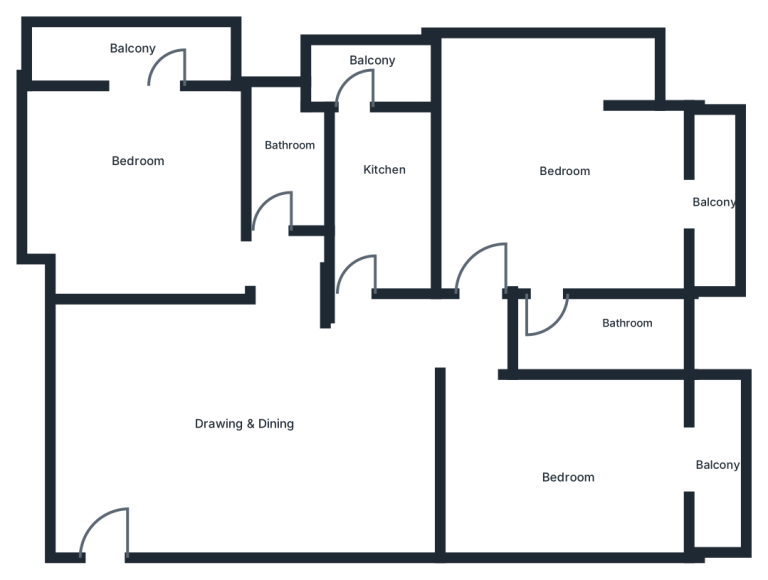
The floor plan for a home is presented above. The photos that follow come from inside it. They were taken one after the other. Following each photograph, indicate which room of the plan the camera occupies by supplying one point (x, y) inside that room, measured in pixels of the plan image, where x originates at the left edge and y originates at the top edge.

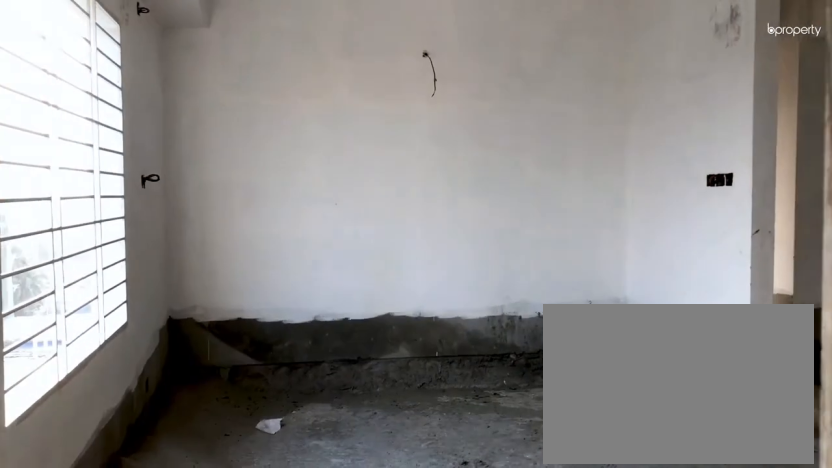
(157, 493)
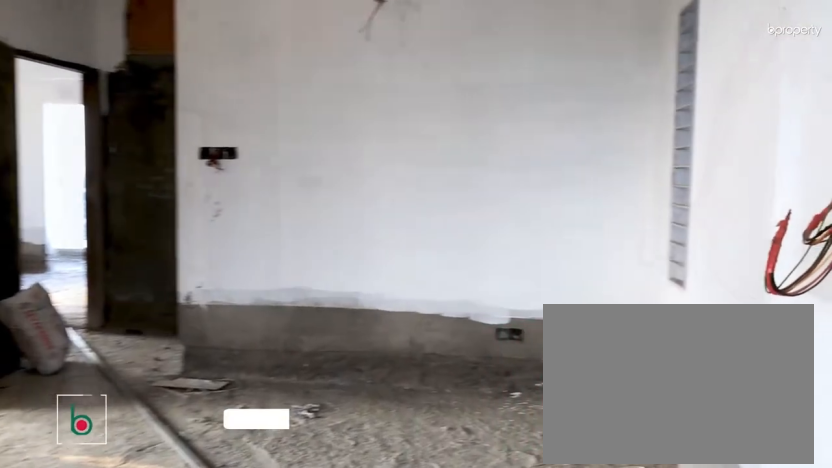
(244, 411)
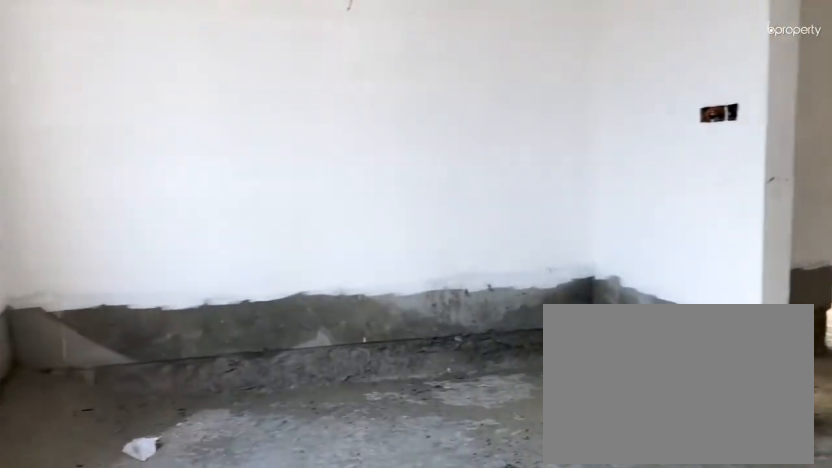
(244, 411)
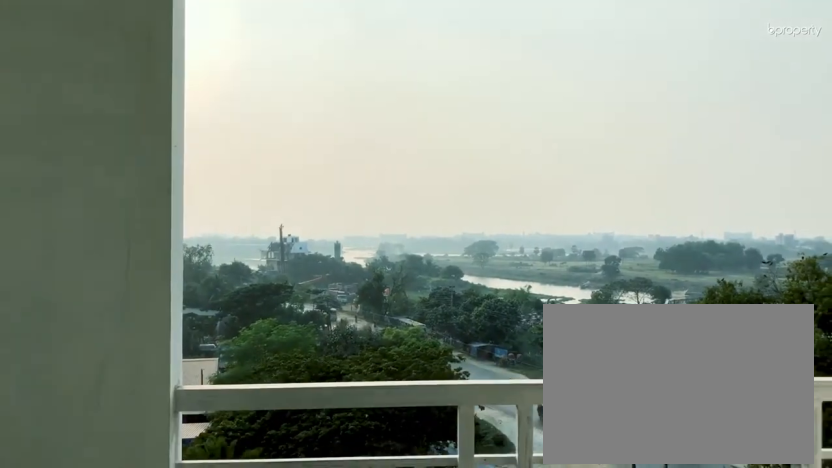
(141, 35)
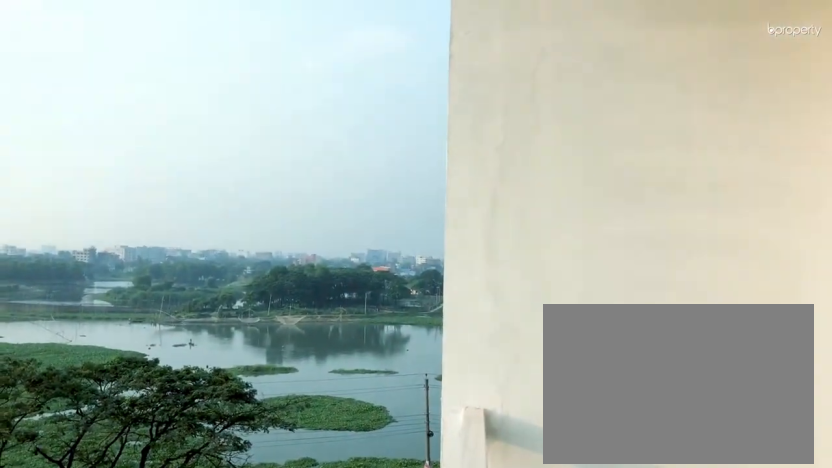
(141, 35)
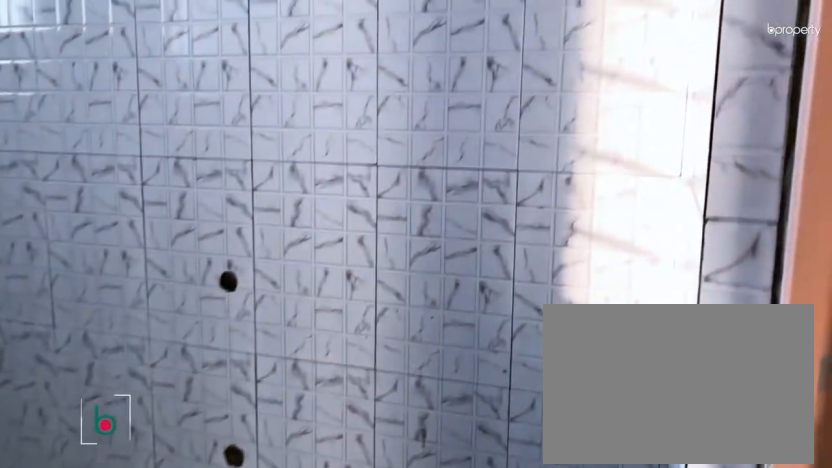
(283, 138)
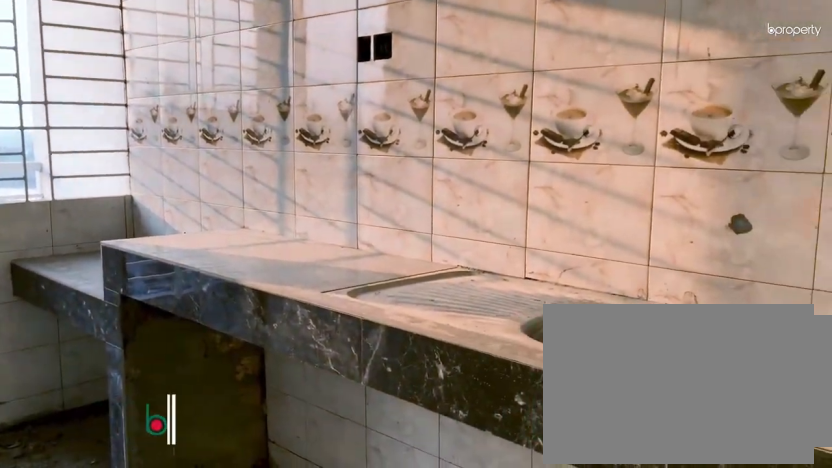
(386, 167)
